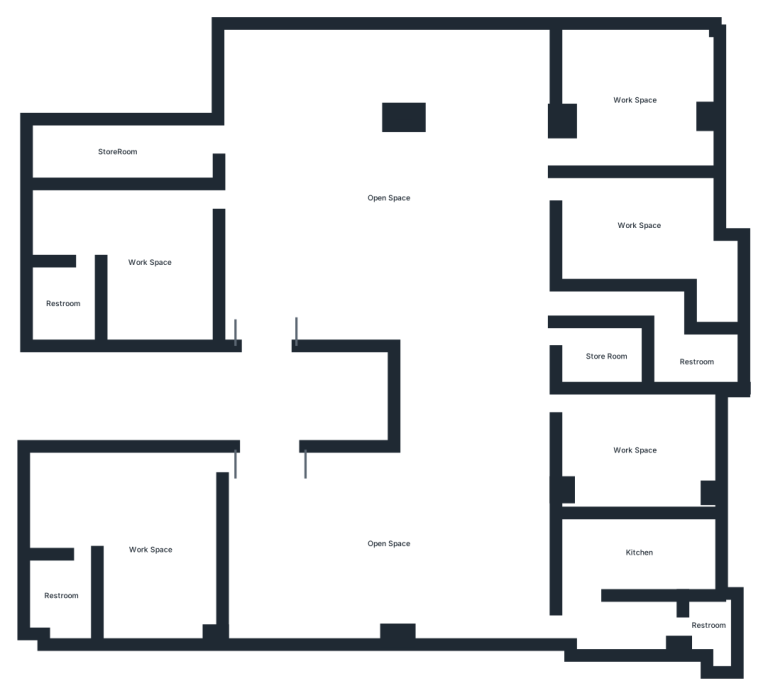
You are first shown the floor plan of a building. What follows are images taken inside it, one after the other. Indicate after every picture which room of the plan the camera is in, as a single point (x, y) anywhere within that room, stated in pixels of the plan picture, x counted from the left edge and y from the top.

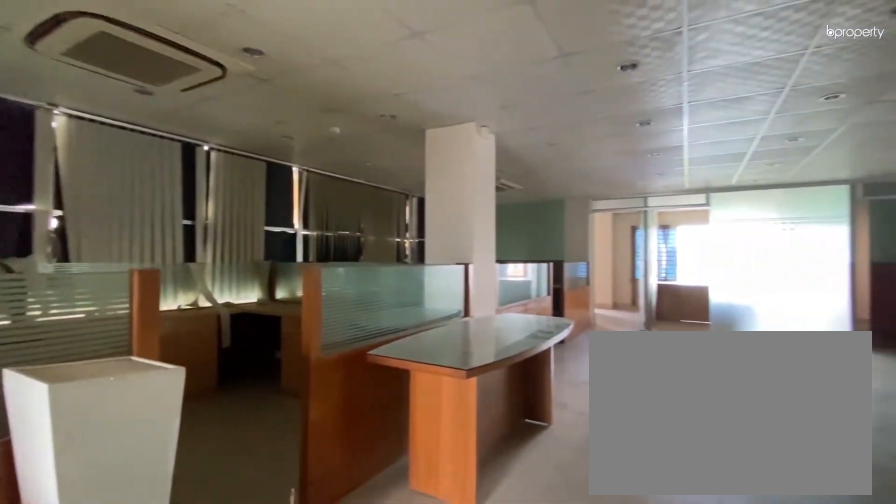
(388, 199)
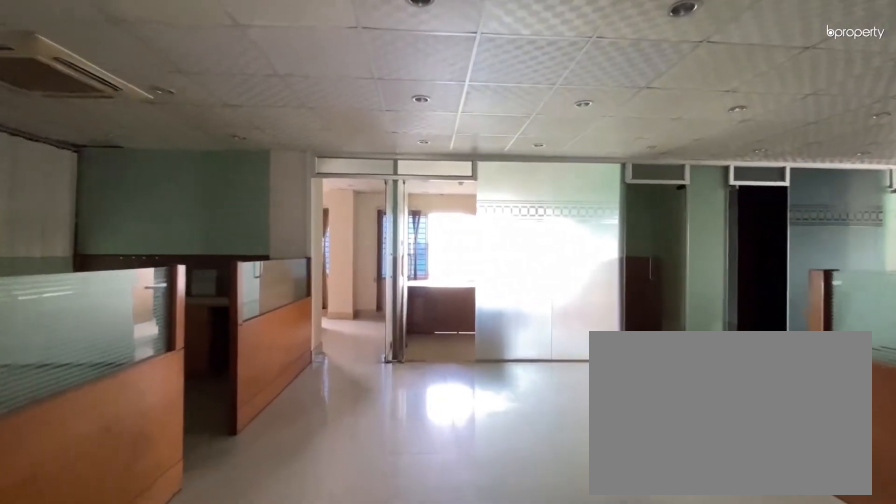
(388, 199)
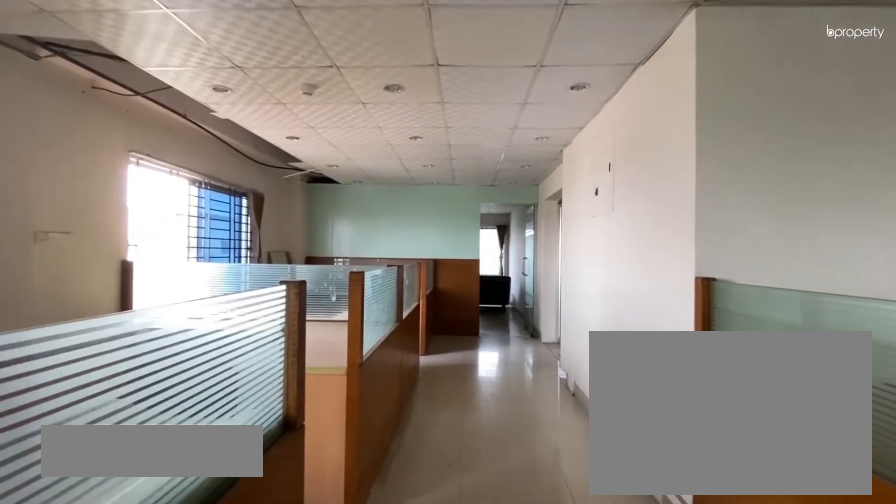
(395, 548)
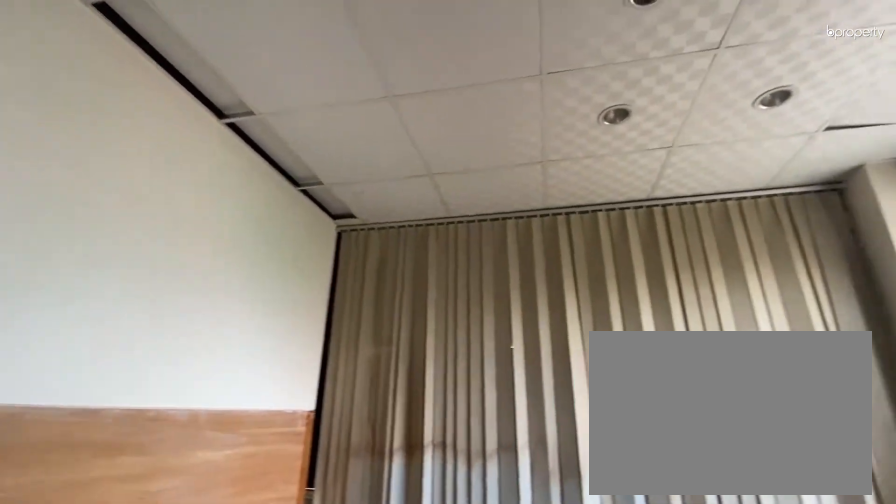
(631, 98)
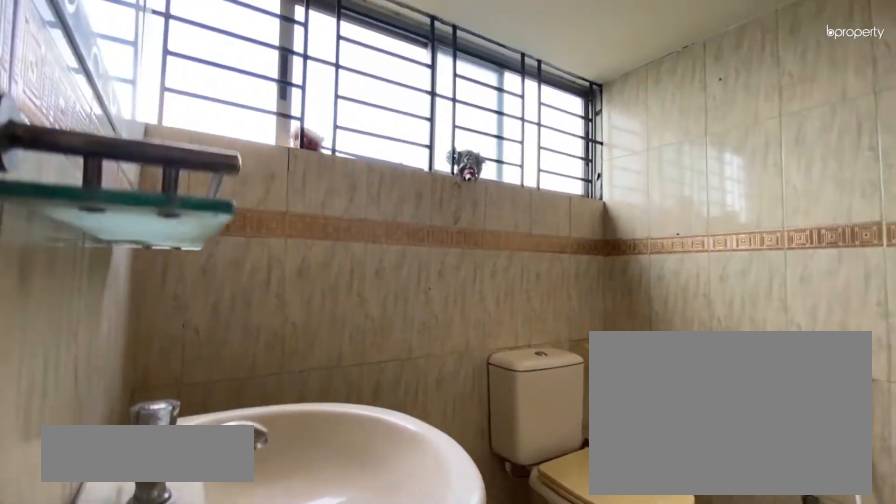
(694, 363)
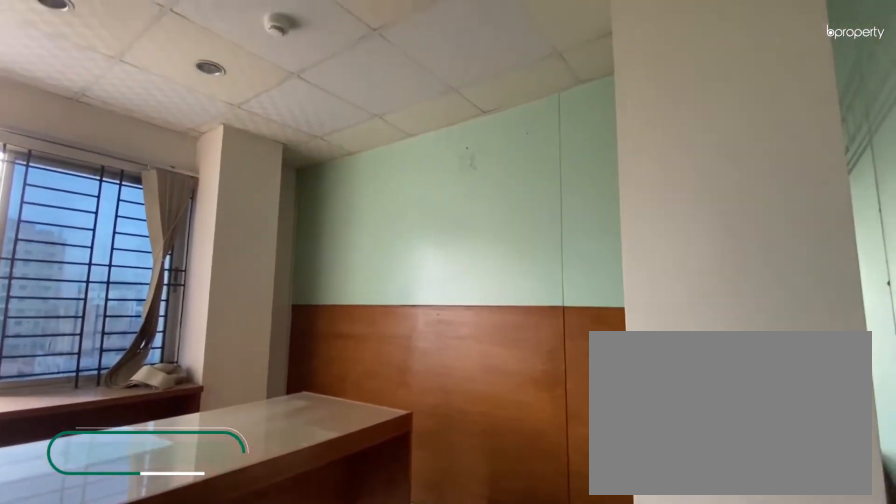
(633, 449)
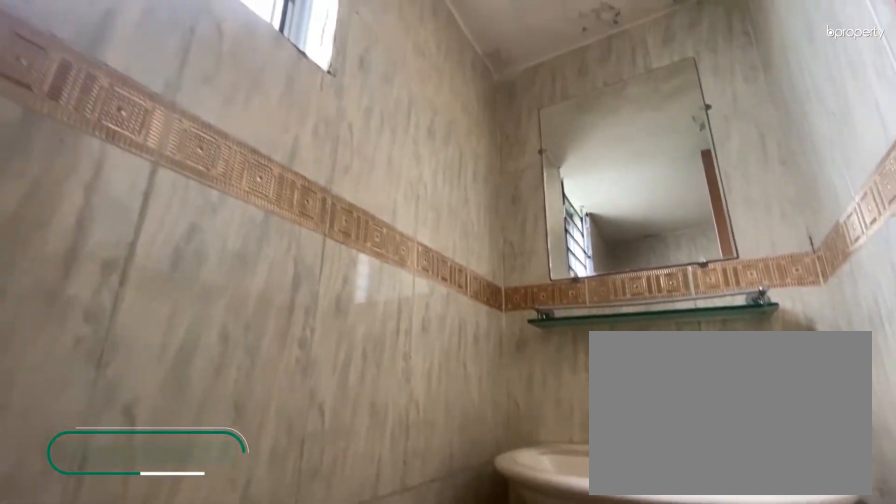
(708, 624)
